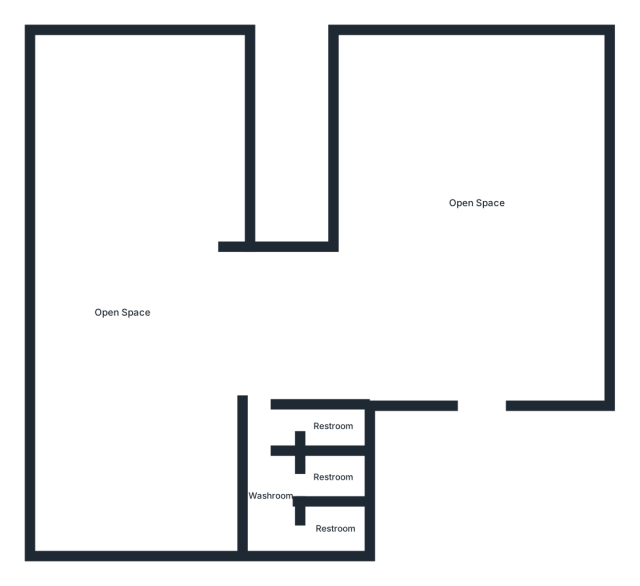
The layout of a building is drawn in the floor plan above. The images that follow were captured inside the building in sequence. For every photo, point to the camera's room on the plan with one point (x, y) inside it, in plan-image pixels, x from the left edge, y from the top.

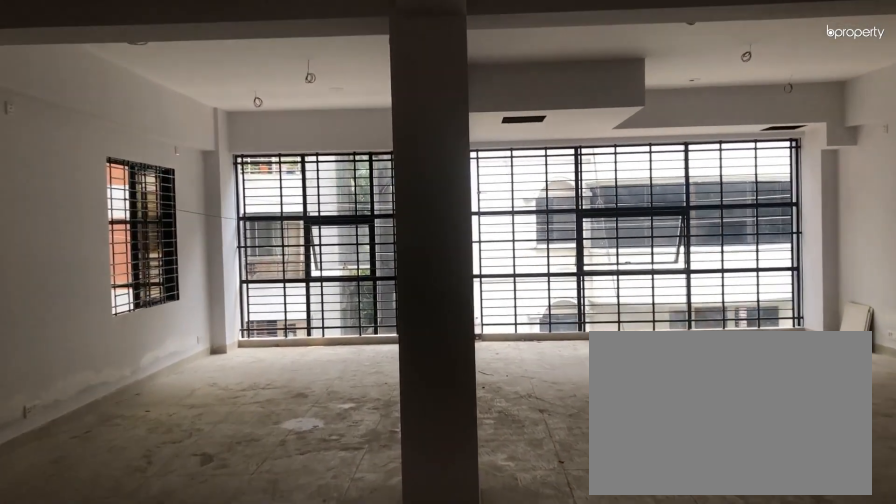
(482, 305)
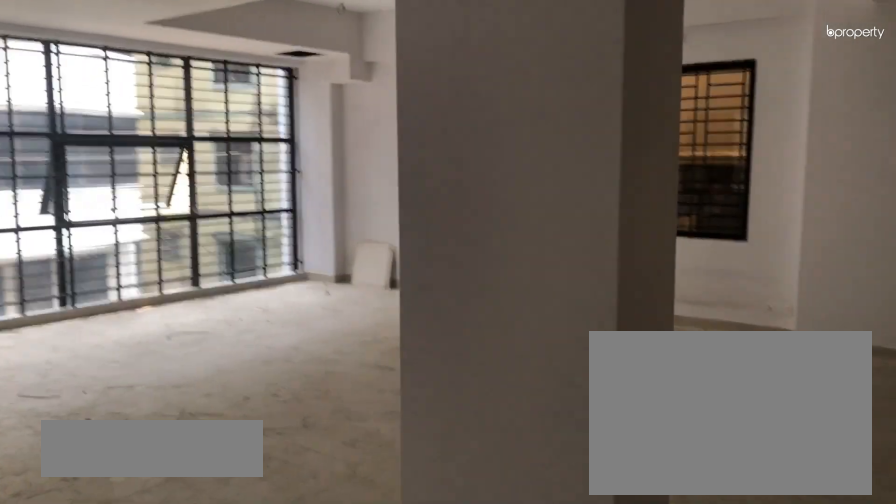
(478, 205)
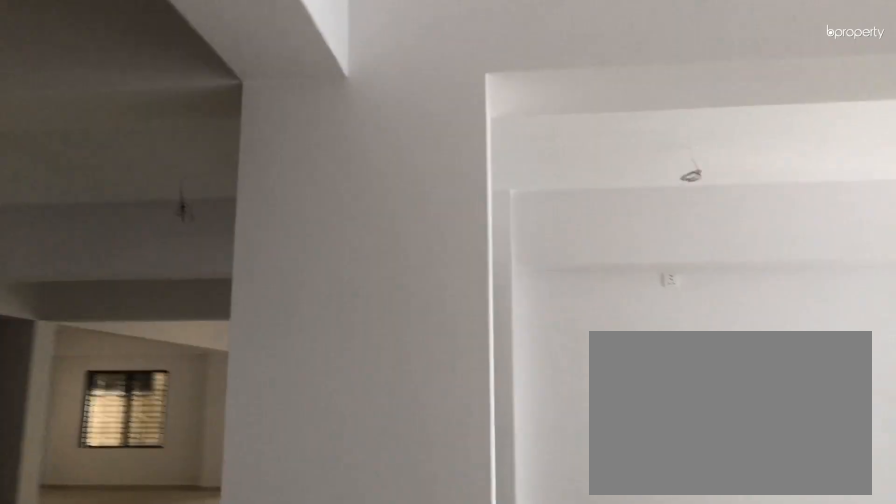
(478, 205)
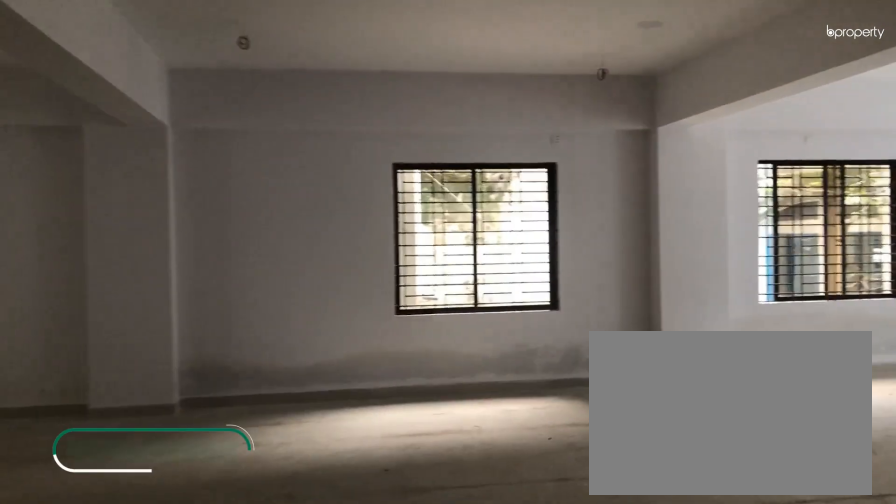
(124, 313)
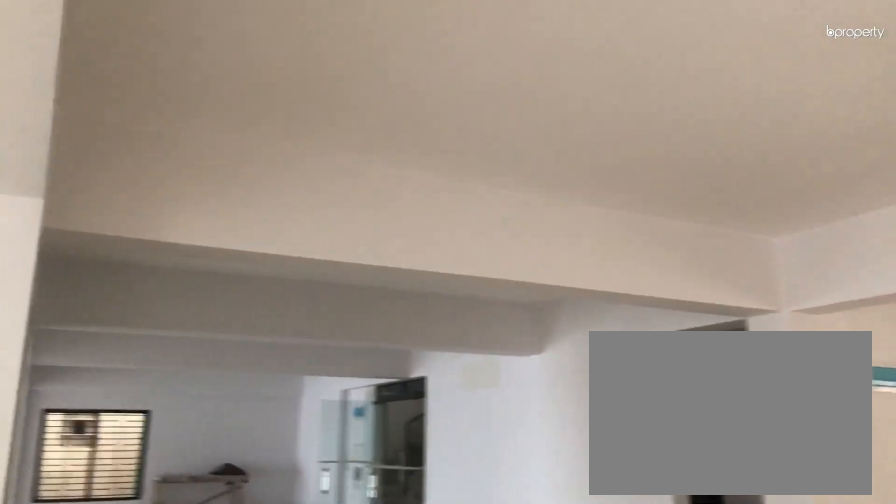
(124, 313)
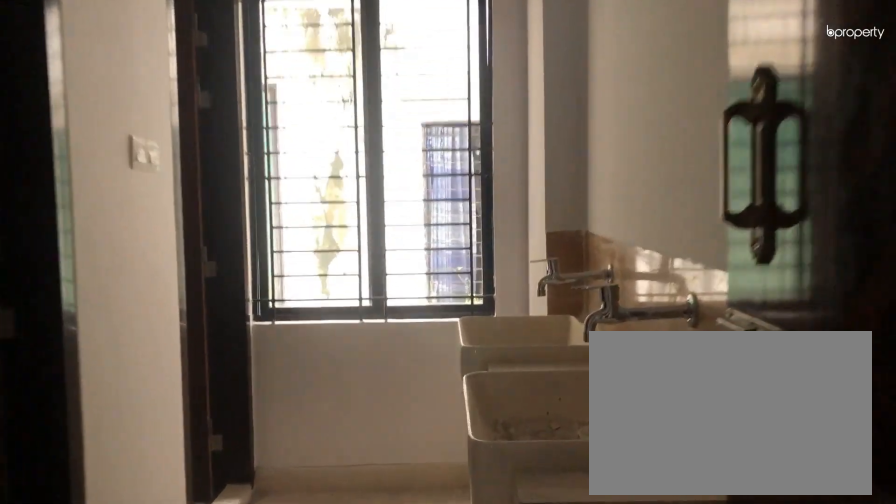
(269, 496)
